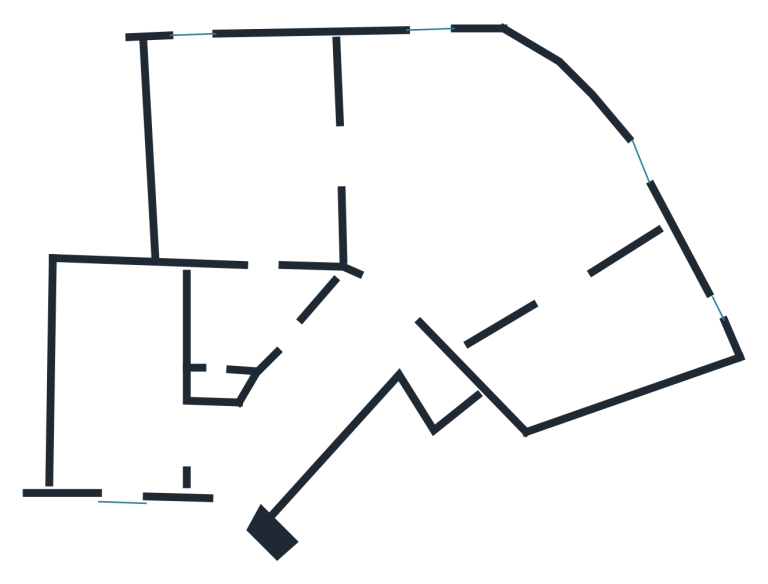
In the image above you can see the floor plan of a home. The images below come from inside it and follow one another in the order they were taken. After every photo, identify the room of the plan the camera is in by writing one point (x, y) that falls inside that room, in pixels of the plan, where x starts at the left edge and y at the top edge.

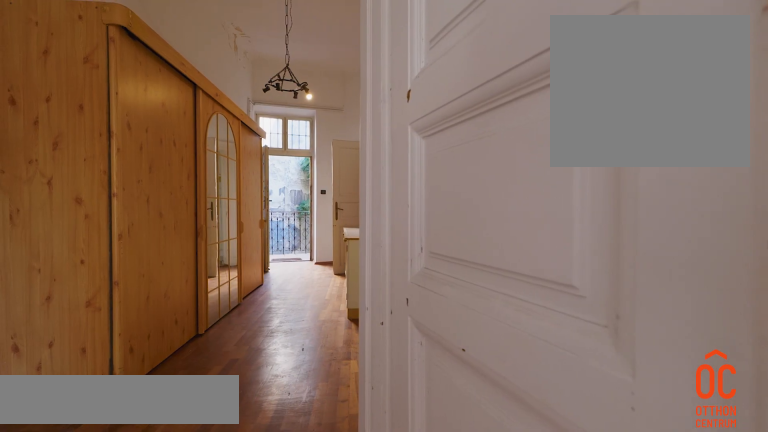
(324, 385)
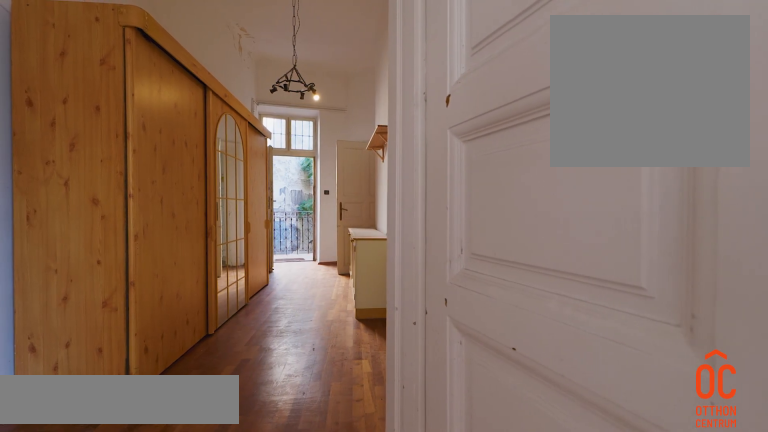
(324, 385)
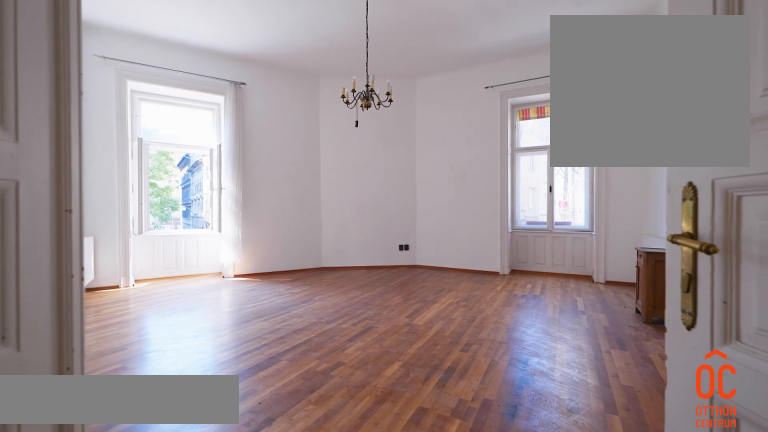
(493, 183)
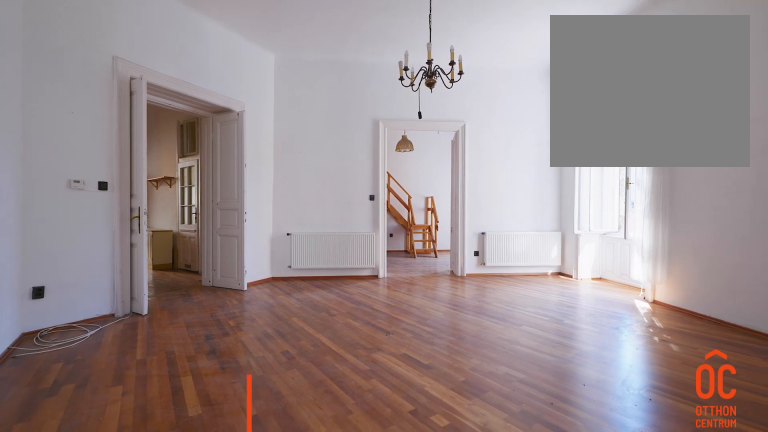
(493, 183)
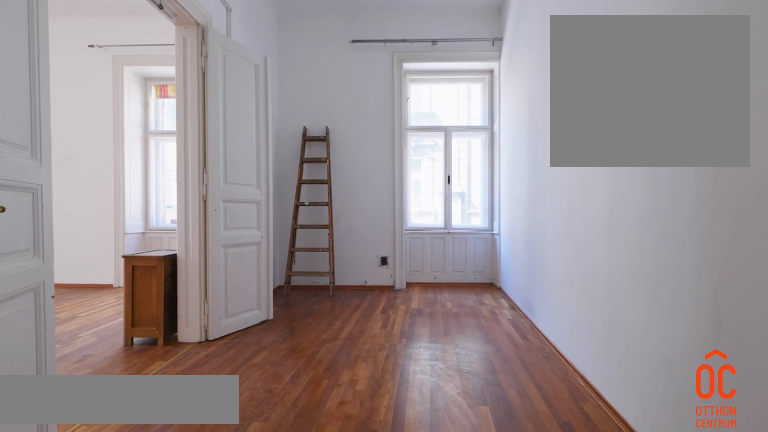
(590, 343)
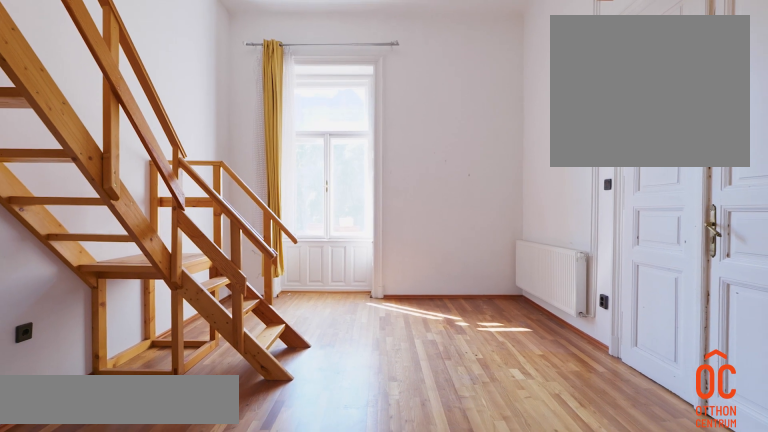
(266, 160)
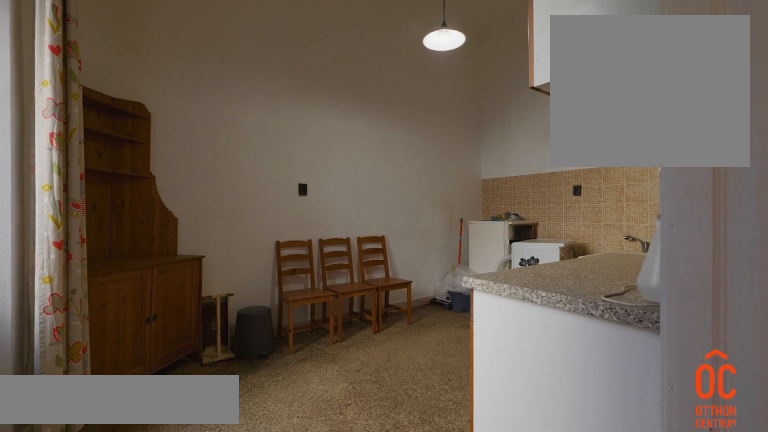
(123, 395)
